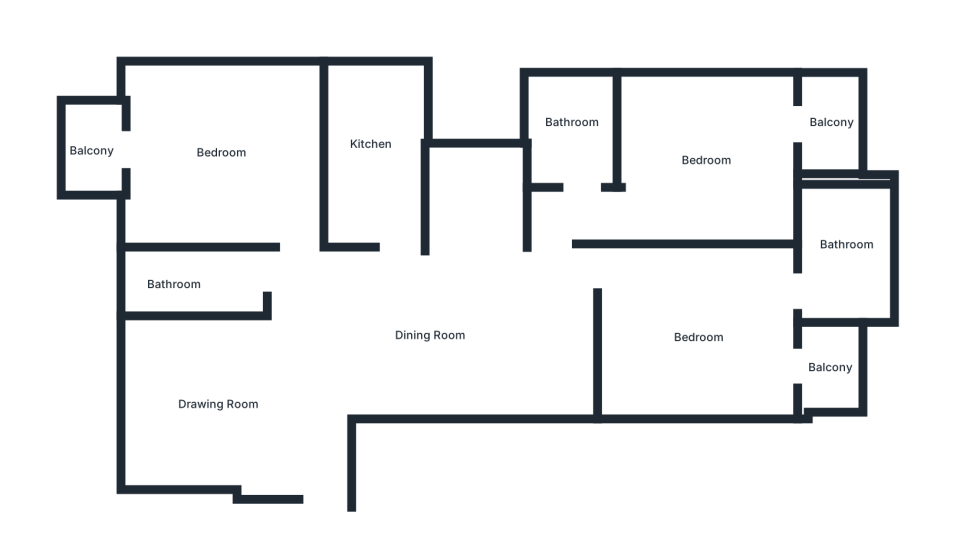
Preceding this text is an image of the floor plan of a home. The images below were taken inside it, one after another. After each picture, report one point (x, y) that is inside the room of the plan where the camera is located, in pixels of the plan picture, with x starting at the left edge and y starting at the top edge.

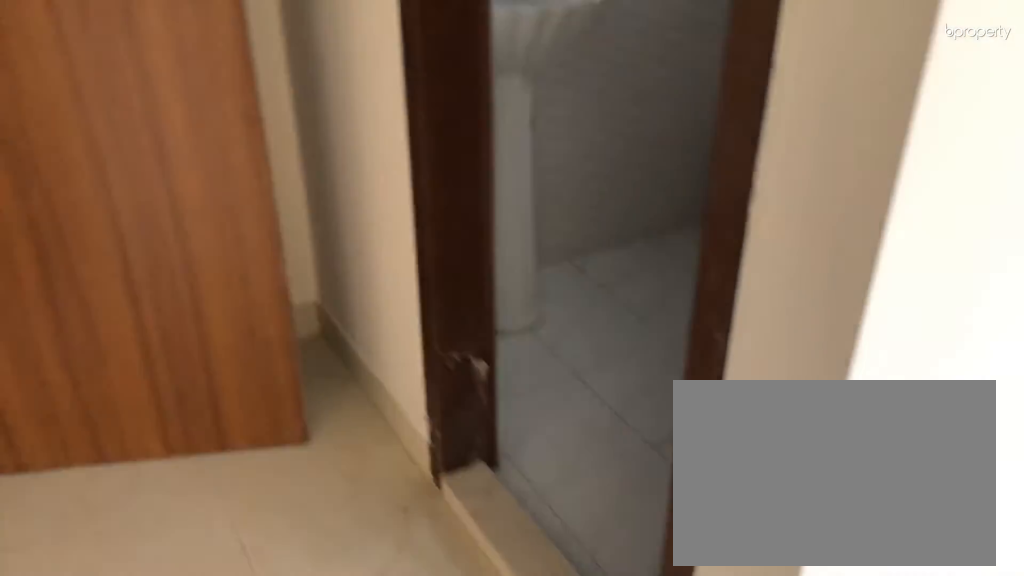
(705, 158)
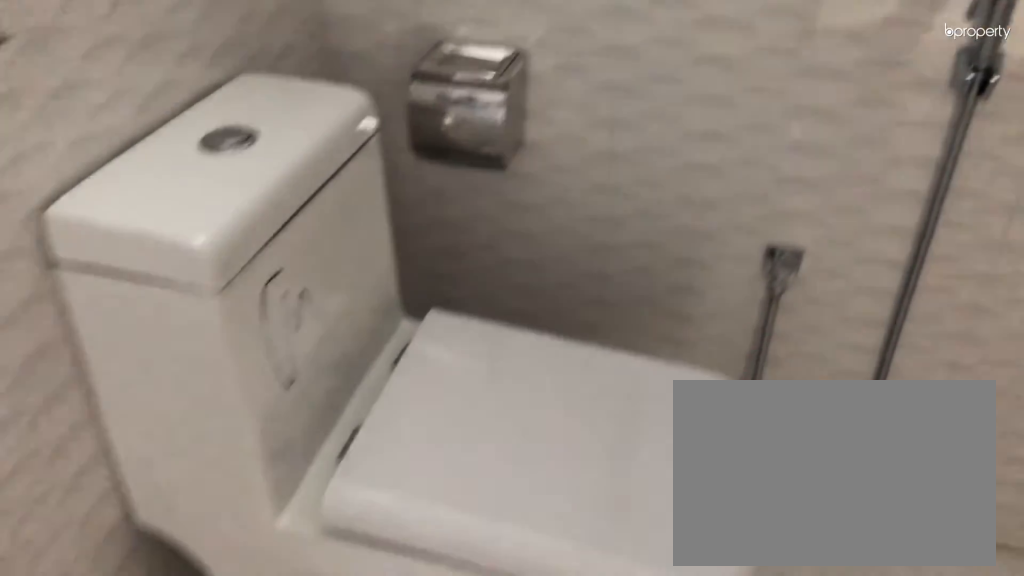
(571, 130)
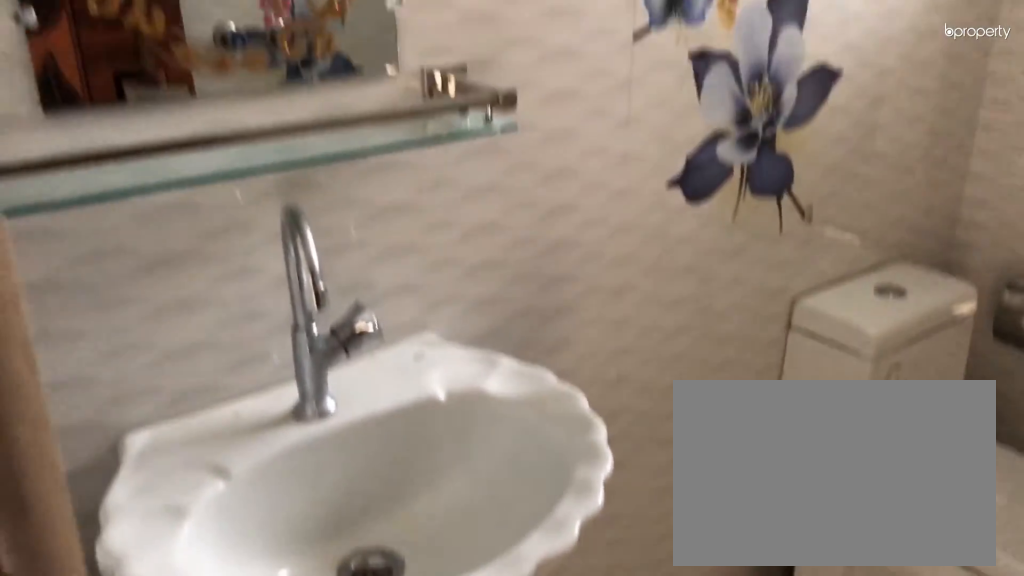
(571, 130)
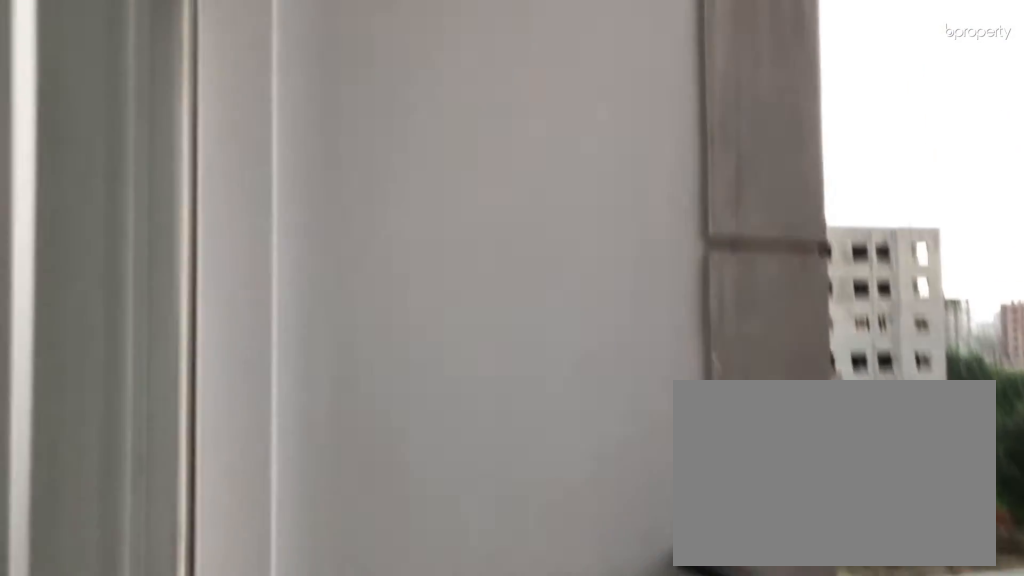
(827, 124)
